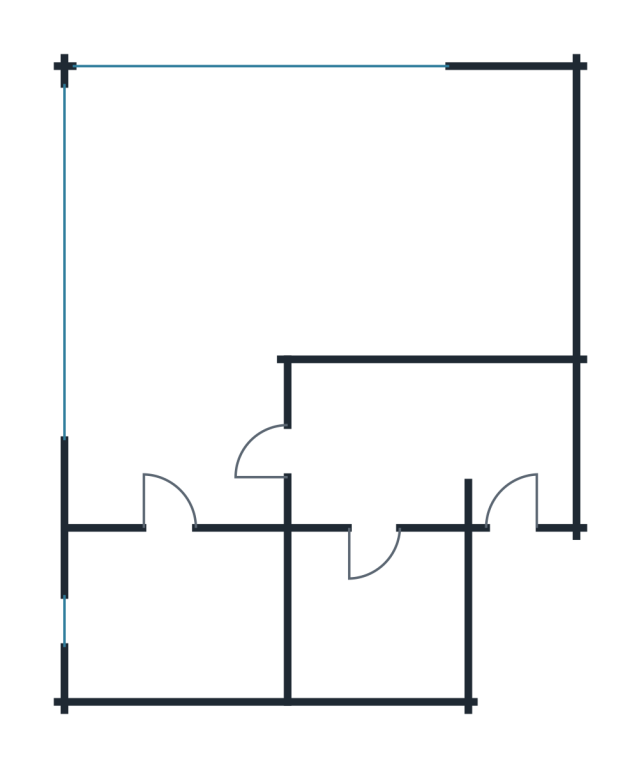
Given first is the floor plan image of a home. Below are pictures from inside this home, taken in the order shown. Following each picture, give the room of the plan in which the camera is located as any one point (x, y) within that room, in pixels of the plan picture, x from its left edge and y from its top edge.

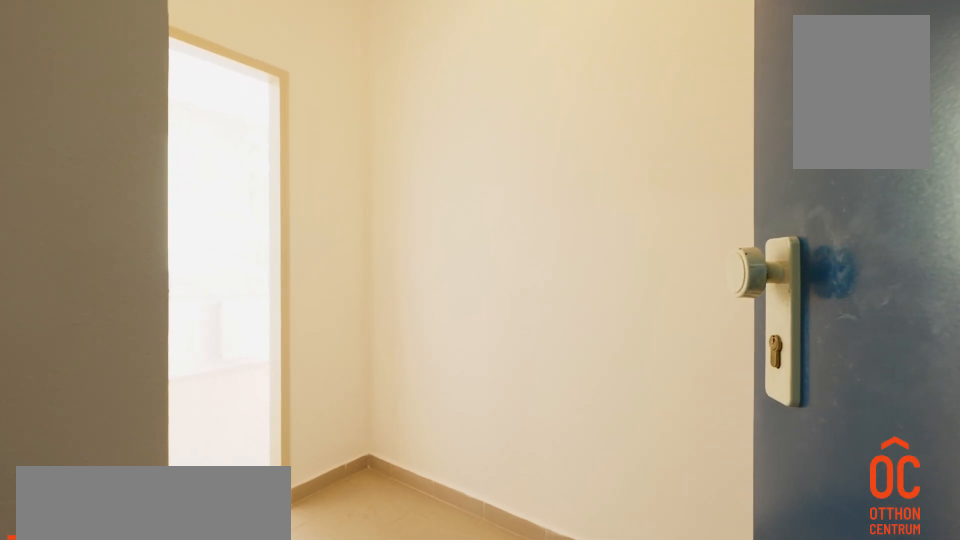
(413, 444)
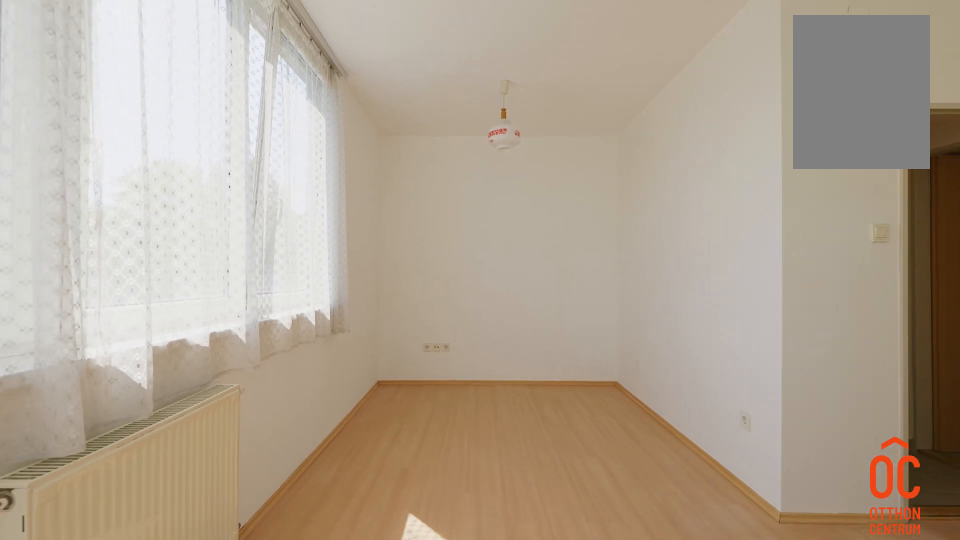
(213, 238)
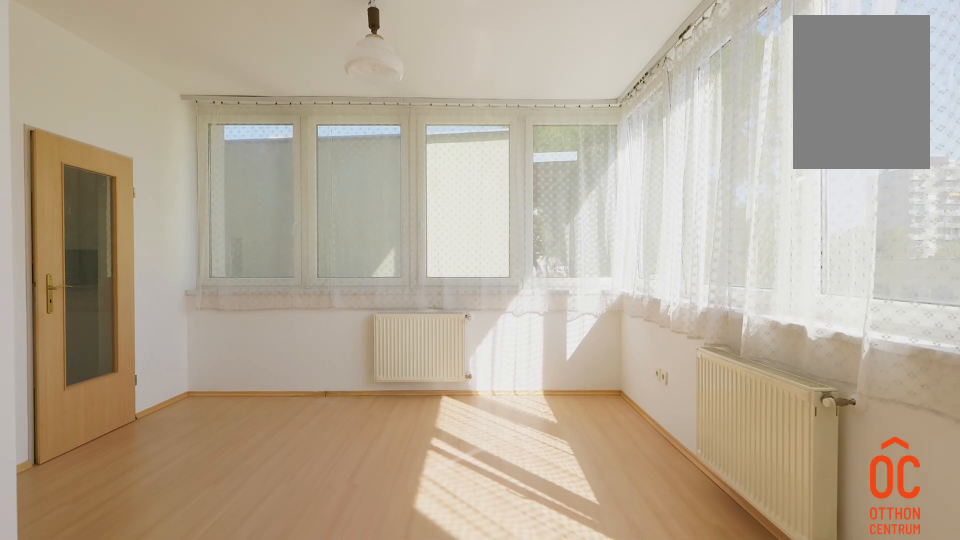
(213, 238)
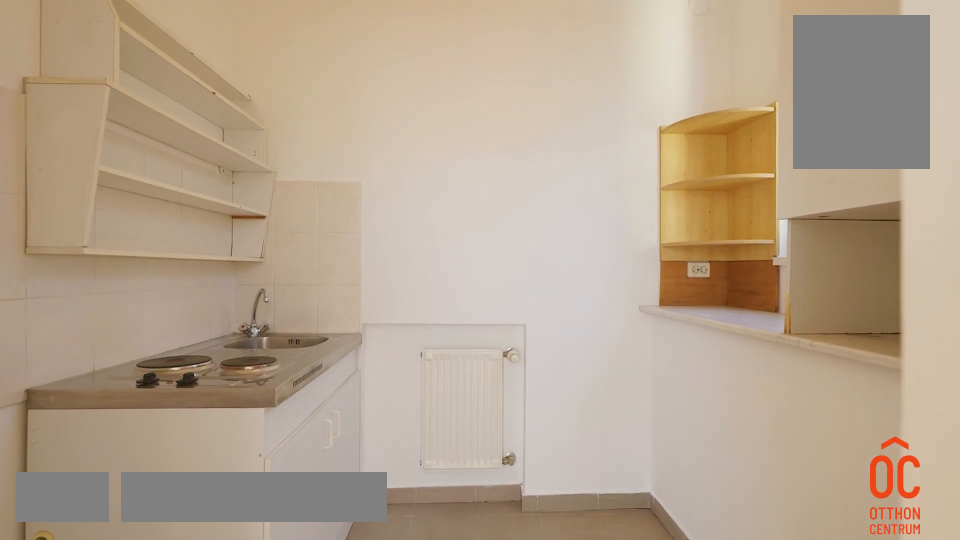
(213, 616)
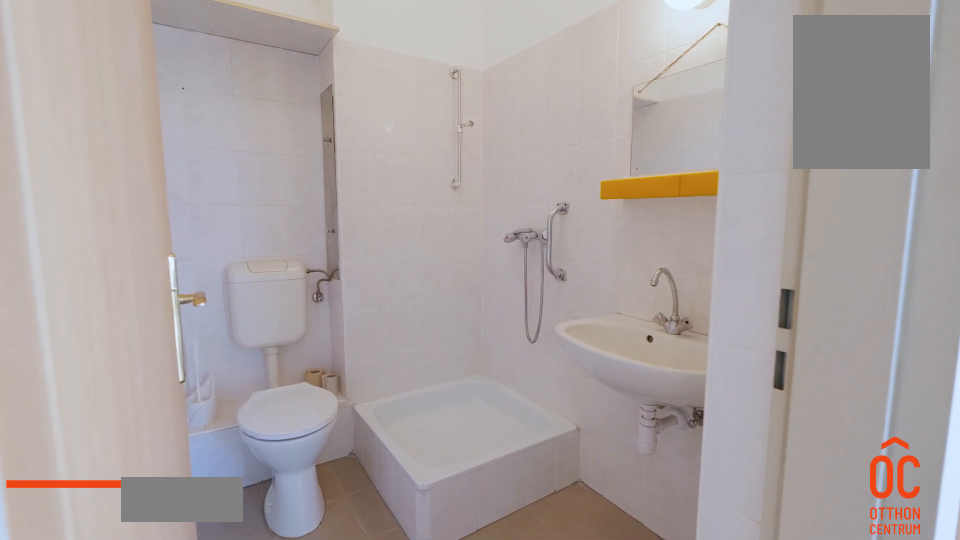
(380, 616)
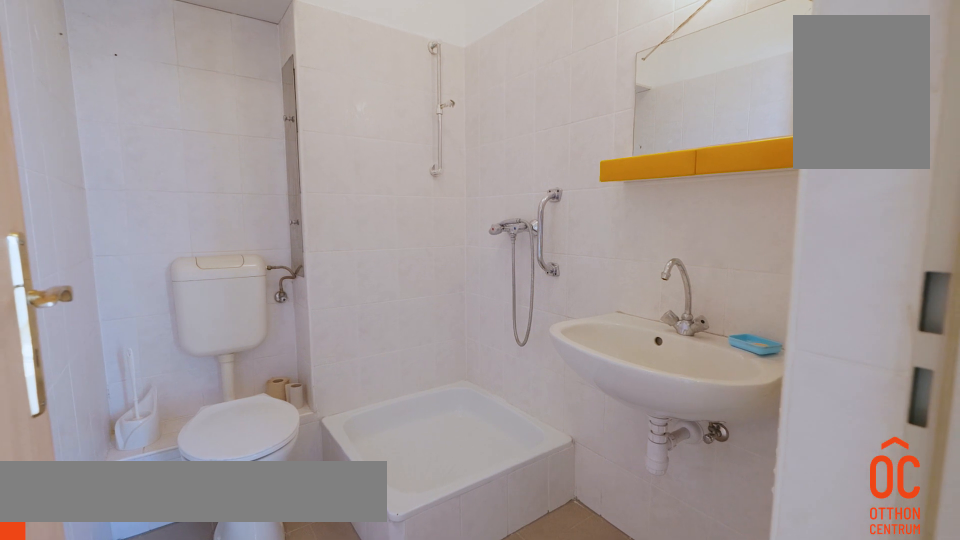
(380, 616)
